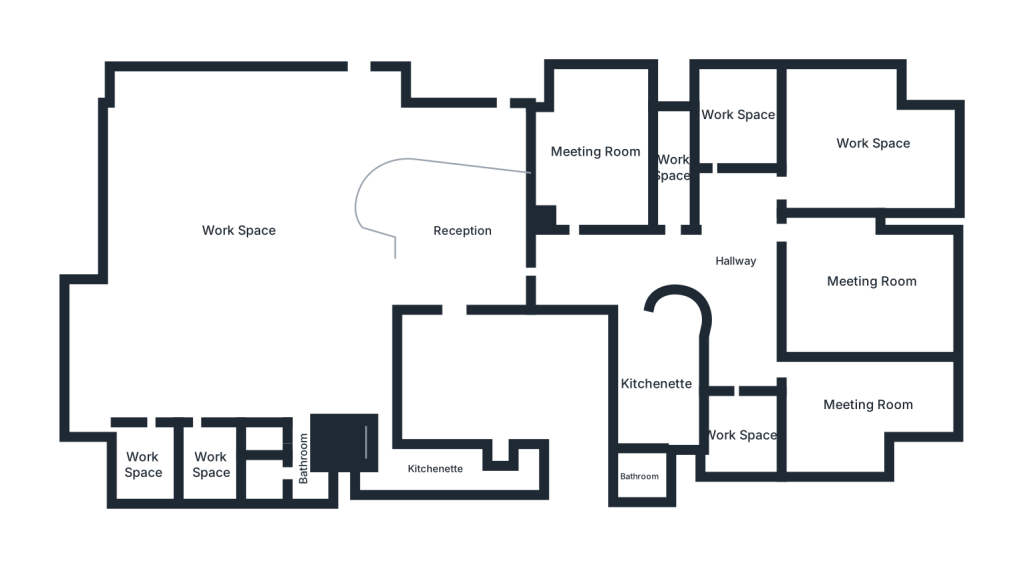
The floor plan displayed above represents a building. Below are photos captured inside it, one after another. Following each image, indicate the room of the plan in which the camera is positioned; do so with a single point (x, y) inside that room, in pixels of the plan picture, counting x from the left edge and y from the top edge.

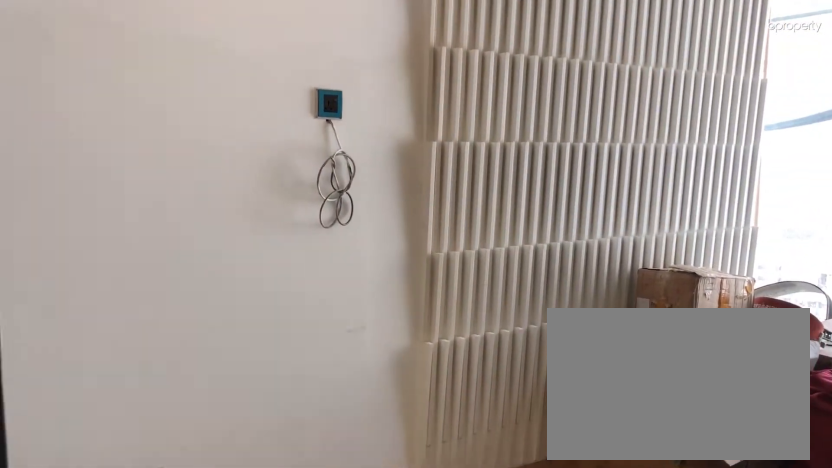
(739, 434)
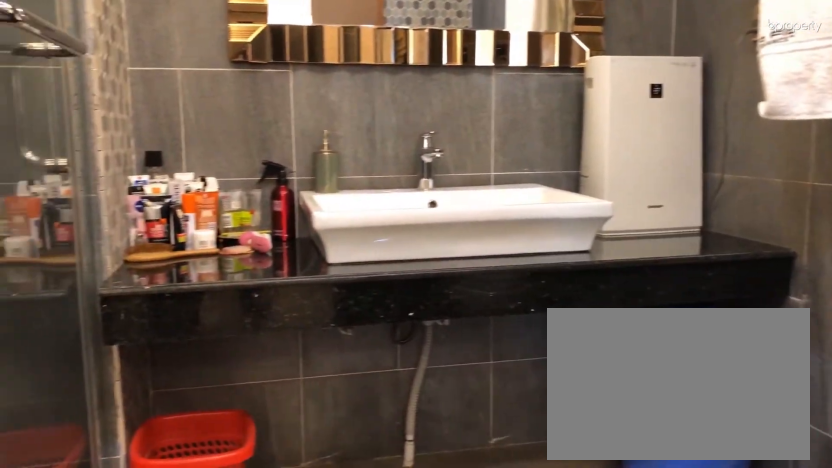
(640, 476)
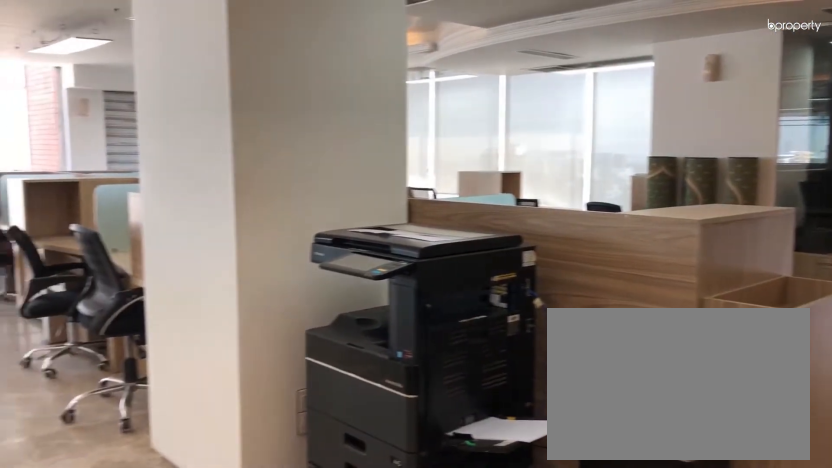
(238, 230)
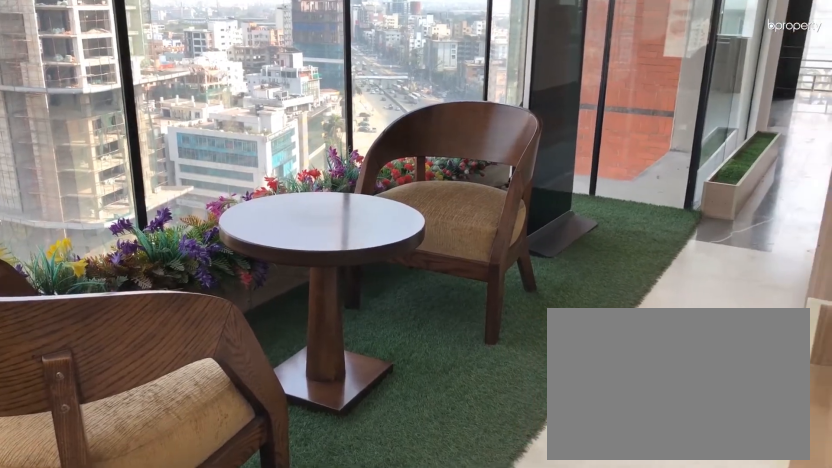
(238, 230)
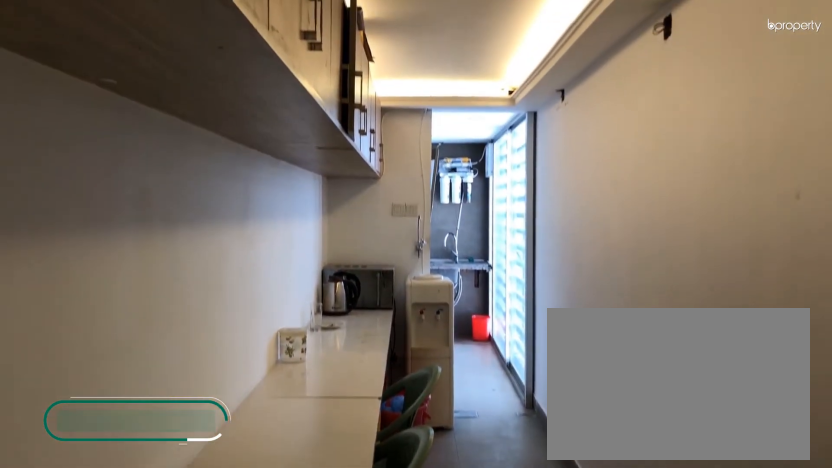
(434, 469)
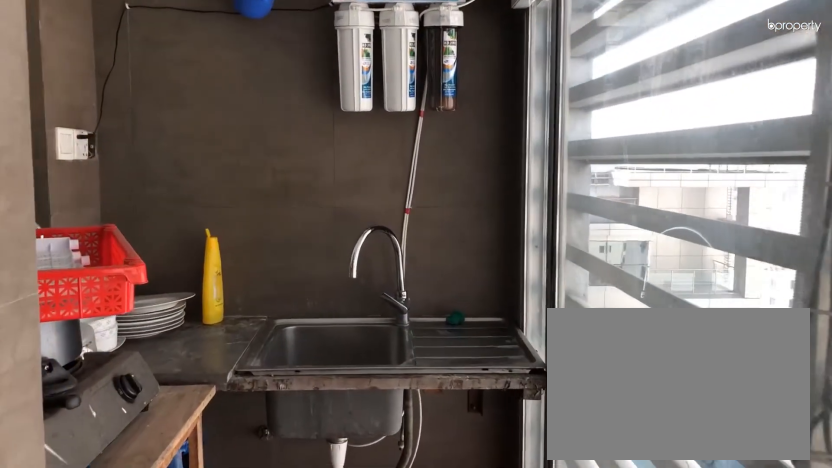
(526, 473)
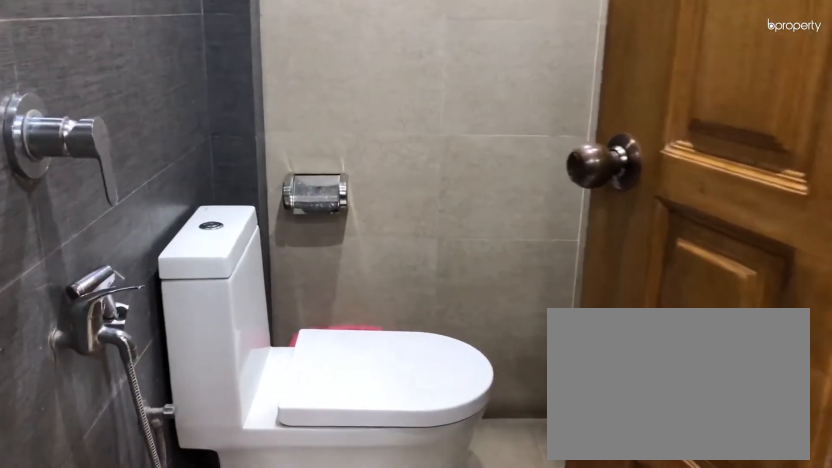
(266, 441)
